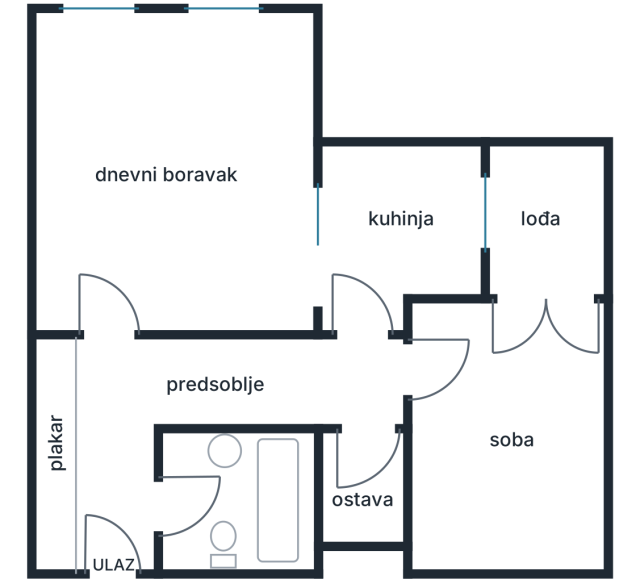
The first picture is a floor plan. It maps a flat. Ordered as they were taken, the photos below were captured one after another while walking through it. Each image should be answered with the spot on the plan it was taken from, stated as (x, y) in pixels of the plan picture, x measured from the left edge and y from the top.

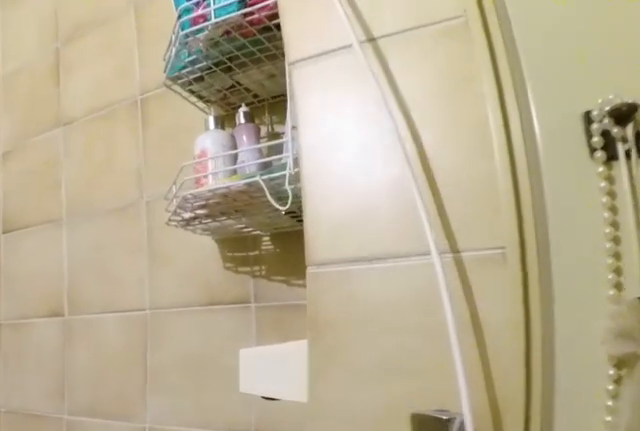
(167, 498)
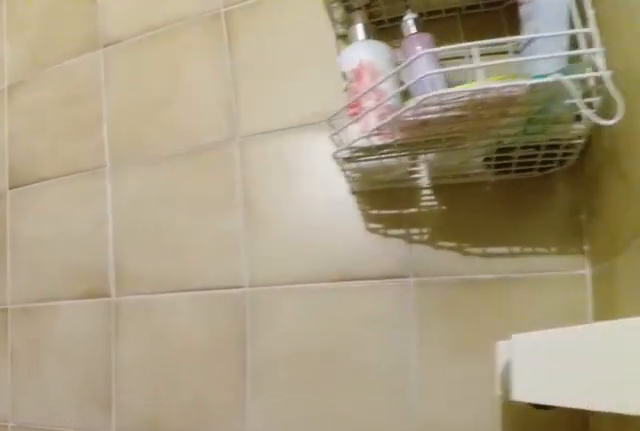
(201, 502)
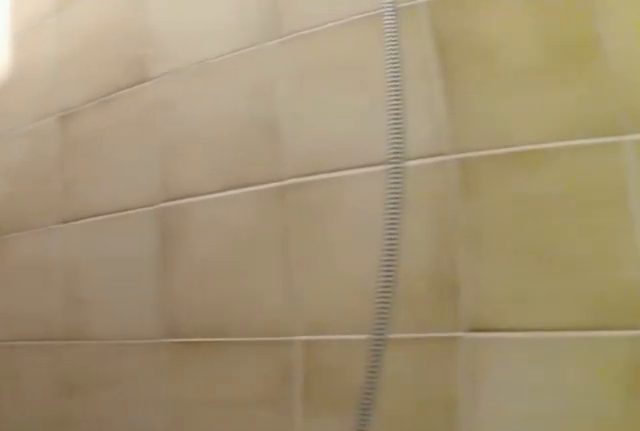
(261, 544)
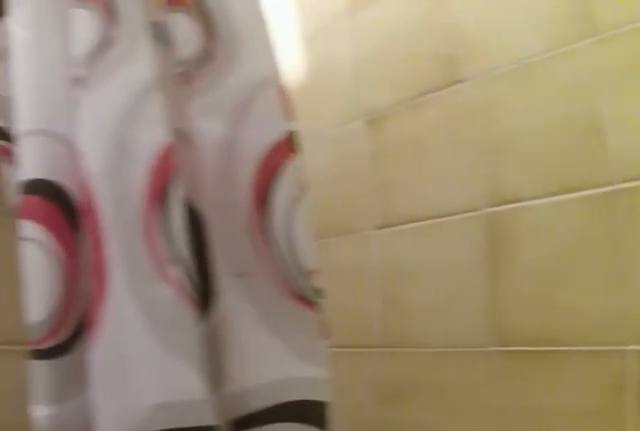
(271, 547)
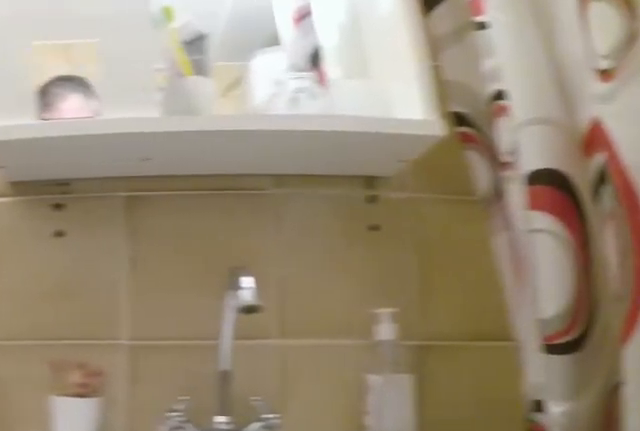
(284, 539)
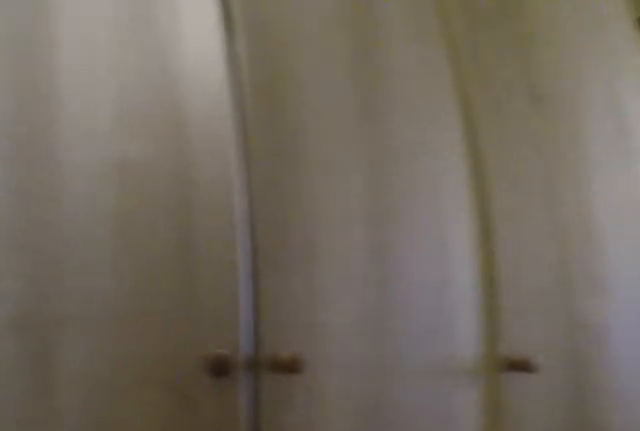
(145, 477)
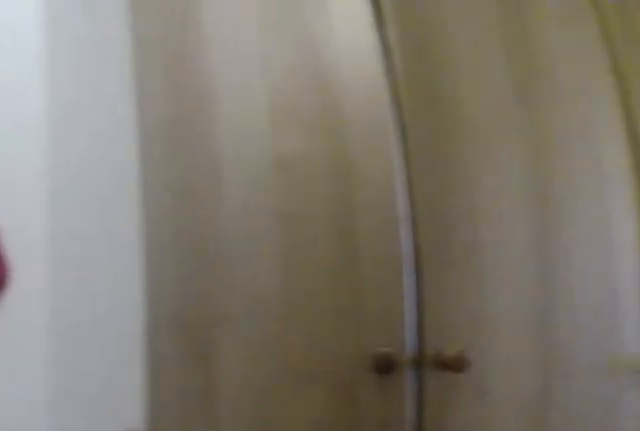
(141, 471)
